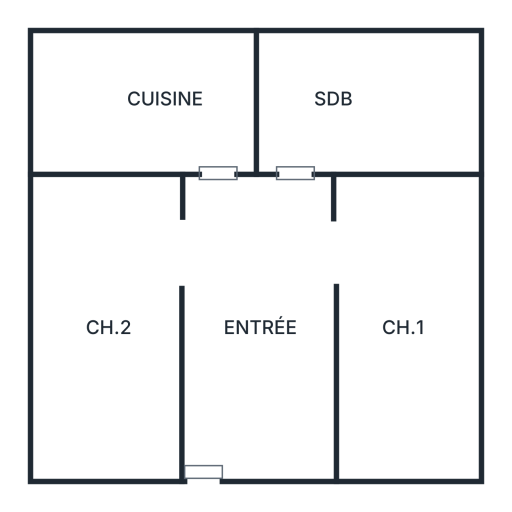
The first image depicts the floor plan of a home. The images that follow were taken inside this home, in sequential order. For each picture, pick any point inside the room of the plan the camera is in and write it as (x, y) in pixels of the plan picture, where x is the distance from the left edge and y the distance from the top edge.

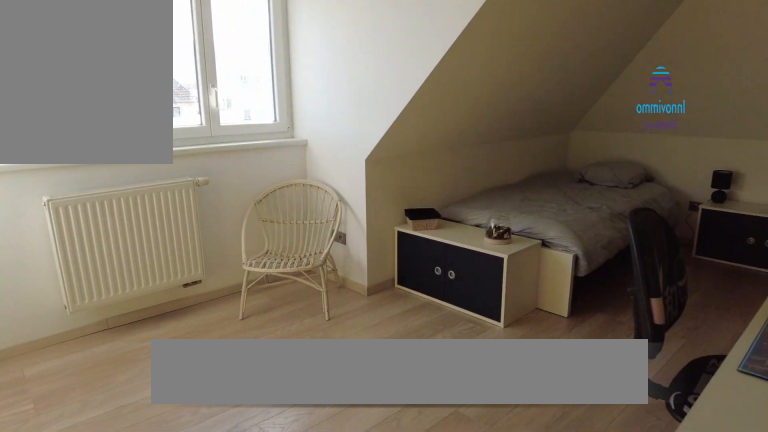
(409, 410)
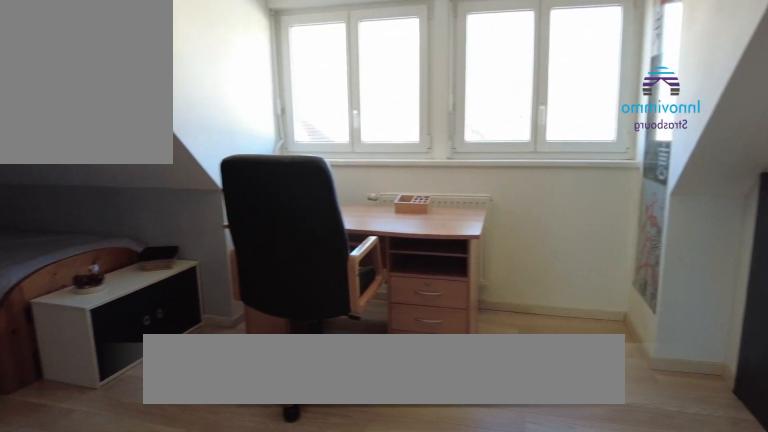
(110, 408)
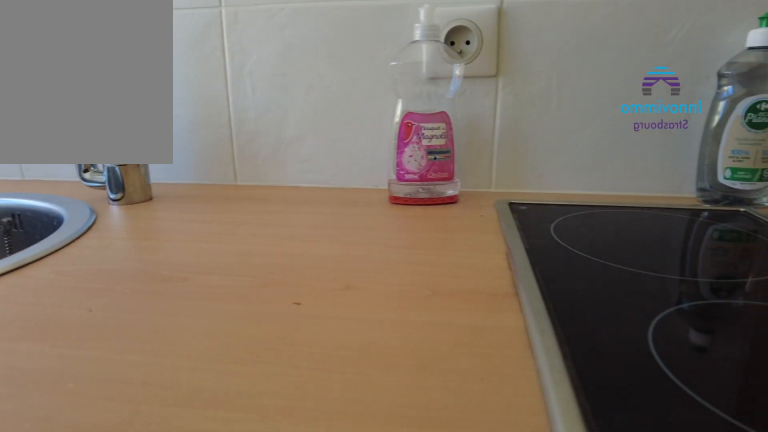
(171, 141)
